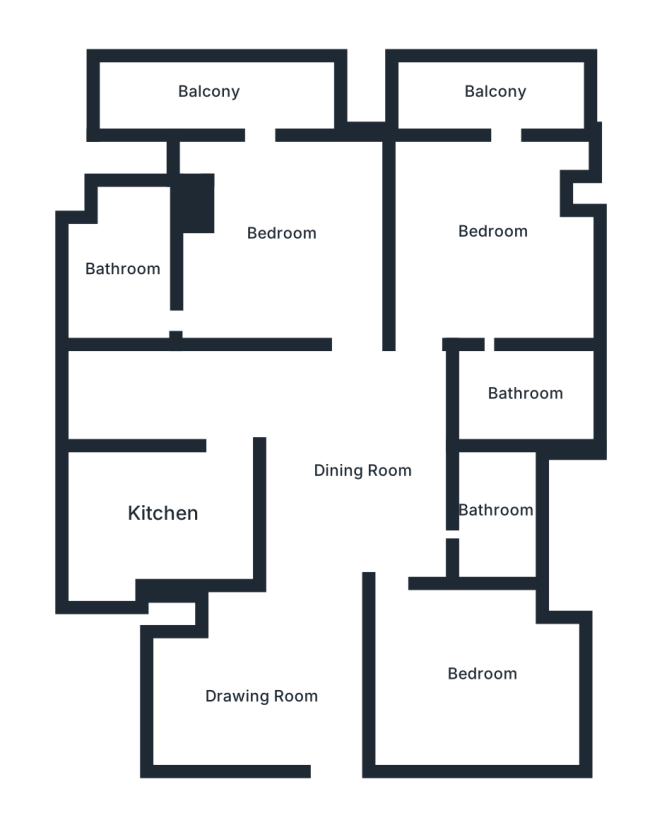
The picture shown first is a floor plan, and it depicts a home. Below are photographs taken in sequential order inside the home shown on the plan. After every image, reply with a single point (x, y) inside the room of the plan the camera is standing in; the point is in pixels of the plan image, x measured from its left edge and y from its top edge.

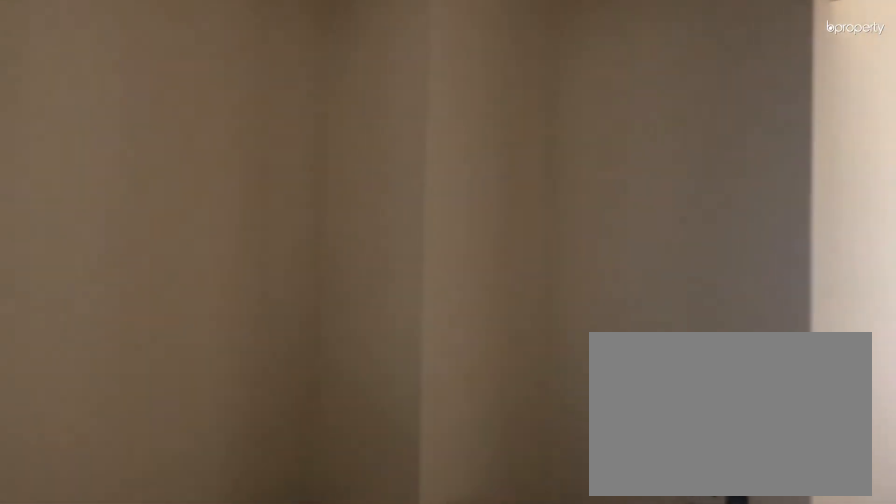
(268, 695)
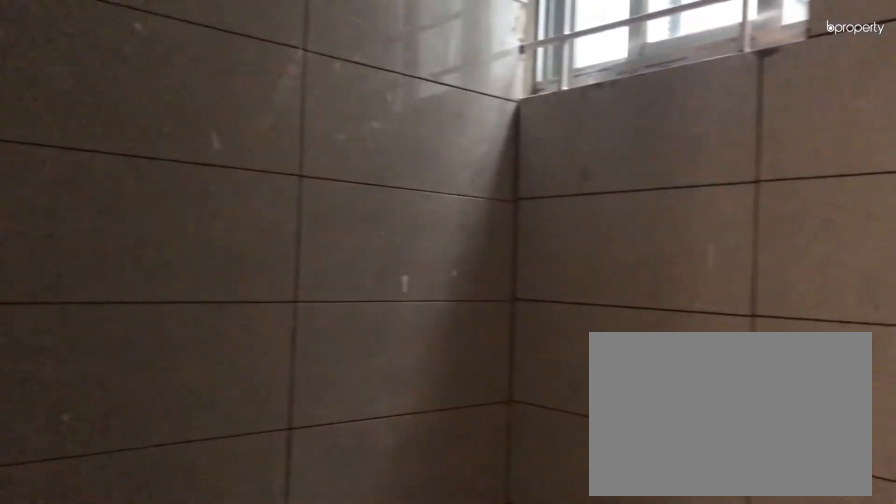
(493, 507)
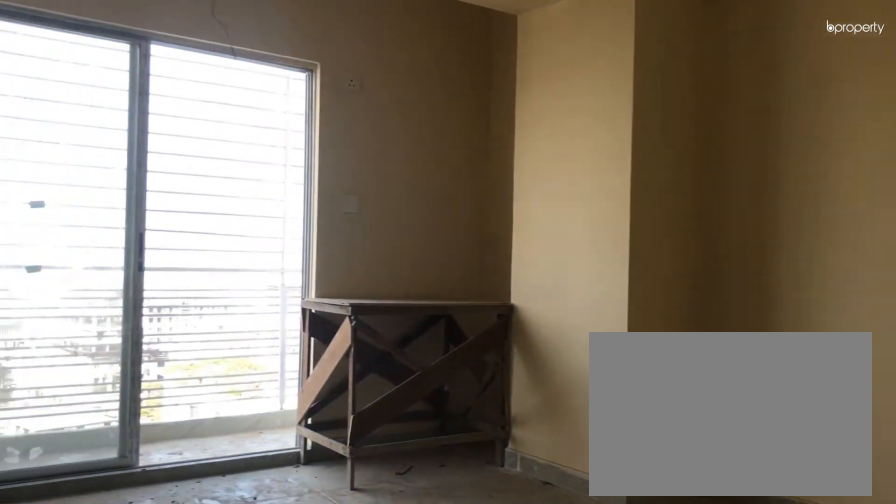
(493, 230)
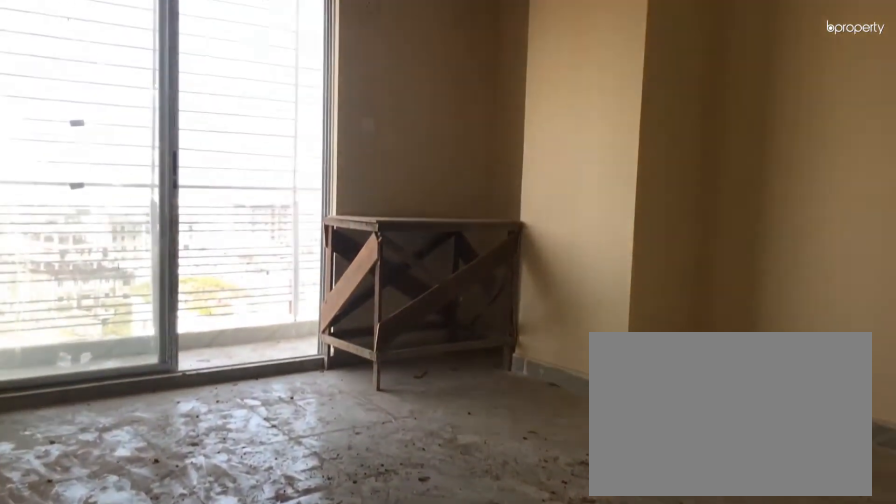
(494, 231)
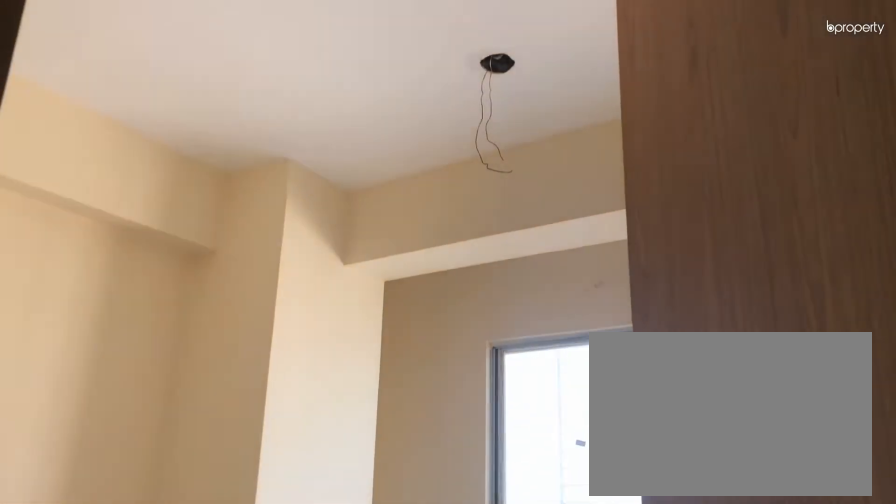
(283, 233)
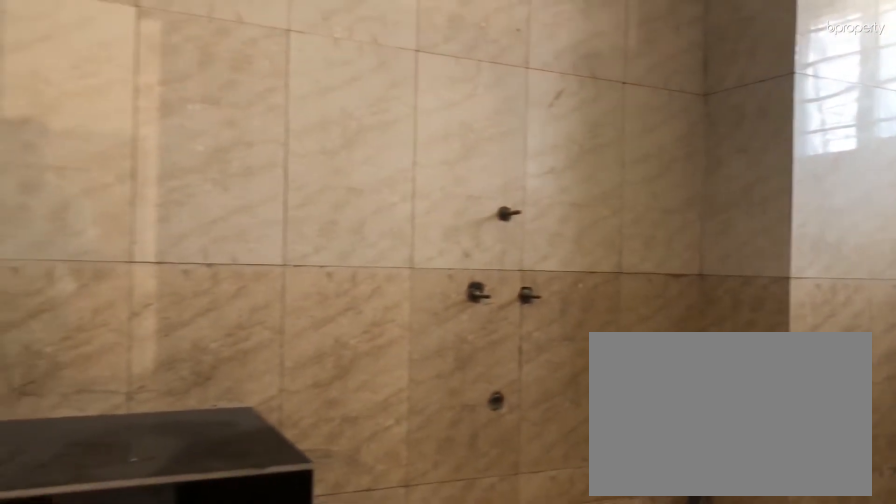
(123, 272)
